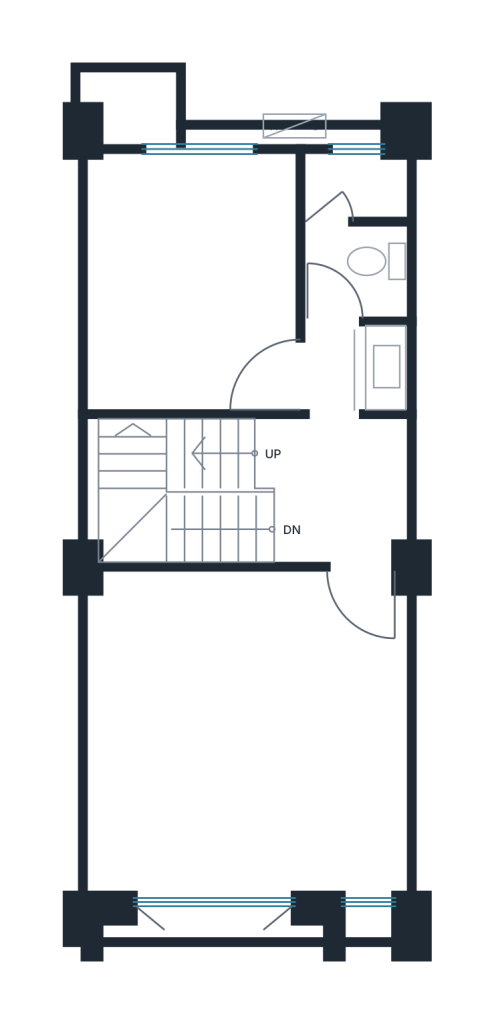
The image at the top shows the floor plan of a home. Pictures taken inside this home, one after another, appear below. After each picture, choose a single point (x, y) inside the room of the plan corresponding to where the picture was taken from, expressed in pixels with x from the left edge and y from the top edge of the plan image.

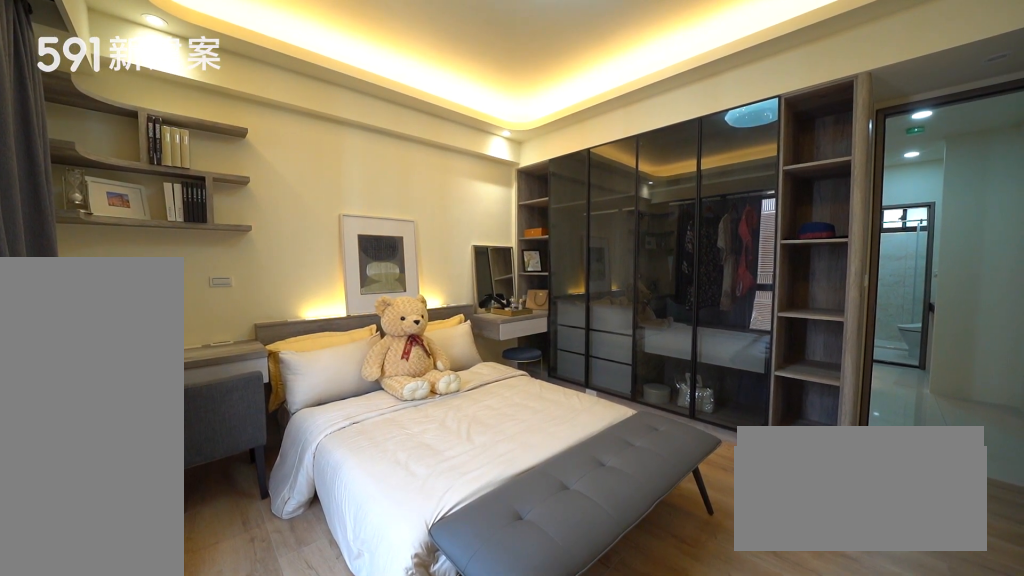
(248, 730)
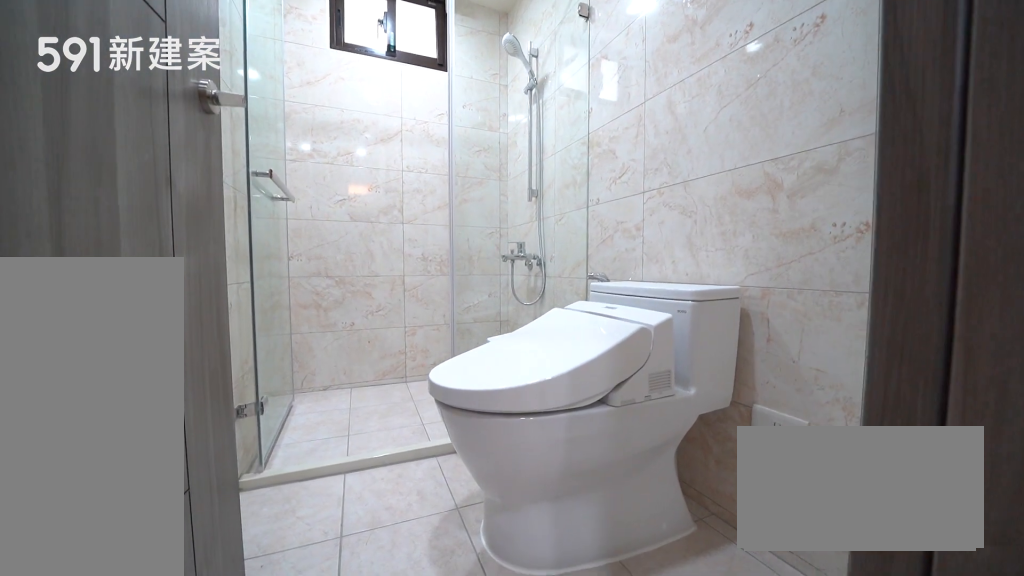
(354, 281)
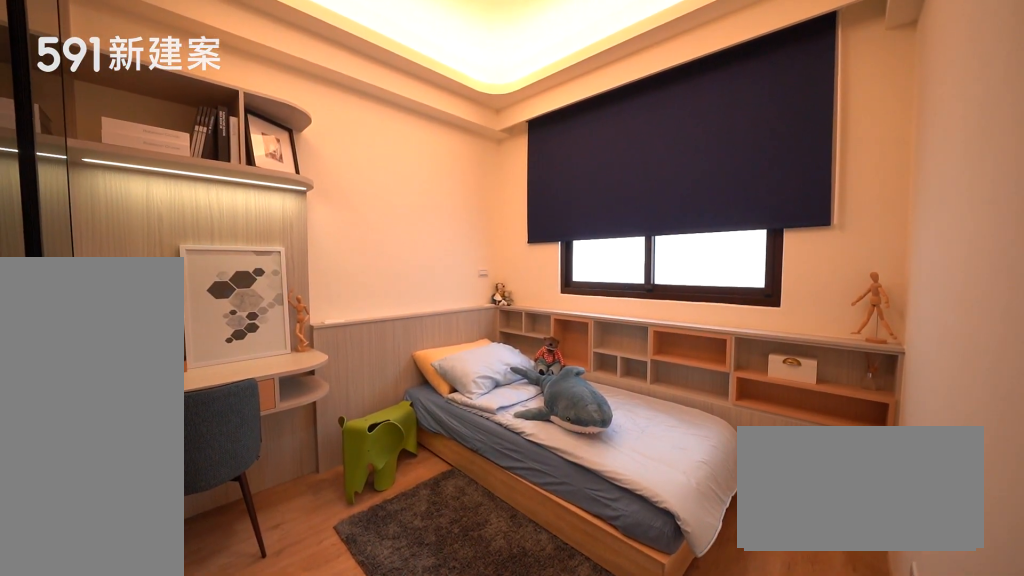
(191, 278)
